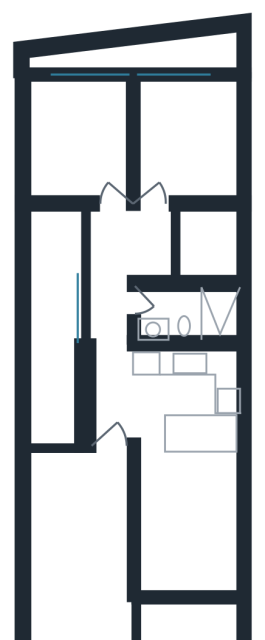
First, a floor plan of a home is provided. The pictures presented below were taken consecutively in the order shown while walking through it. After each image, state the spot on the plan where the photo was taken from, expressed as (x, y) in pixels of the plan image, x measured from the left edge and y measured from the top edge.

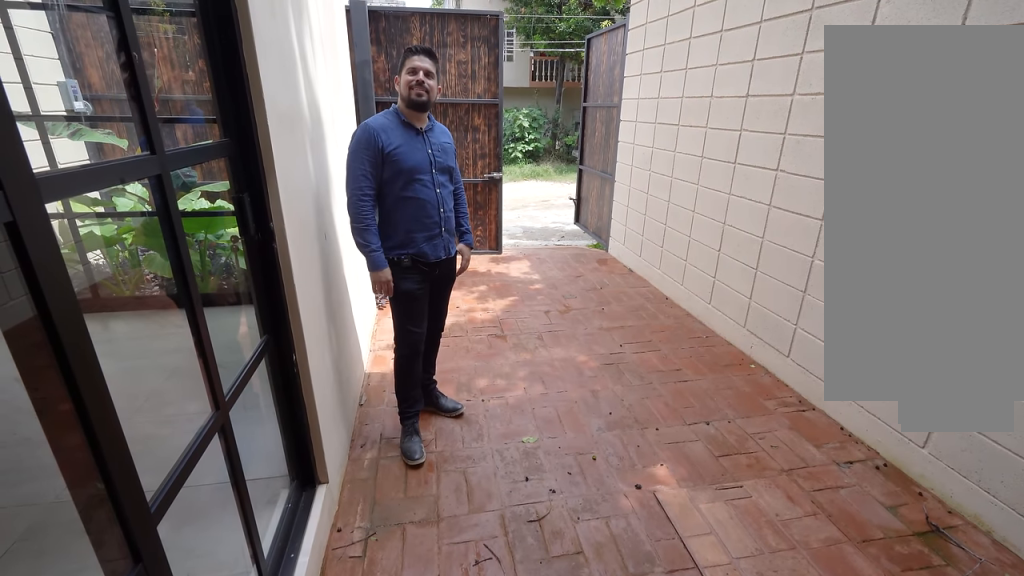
(116, 427)
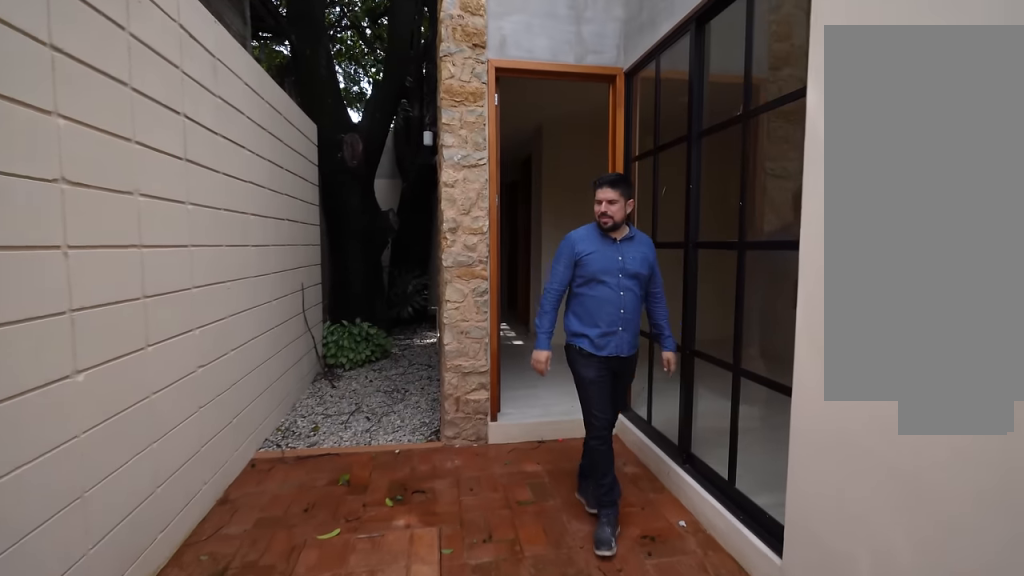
(65, 590)
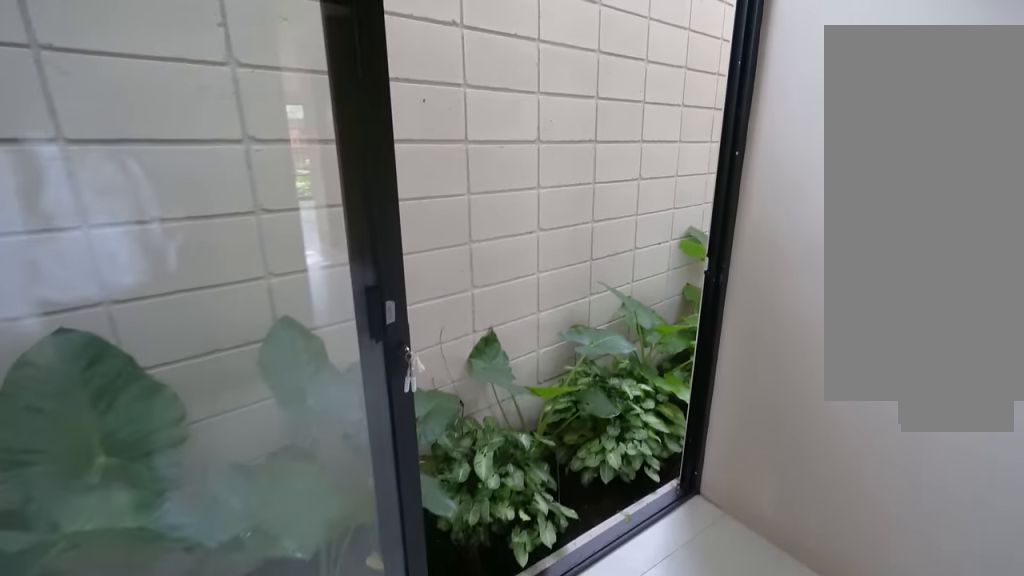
(86, 82)
